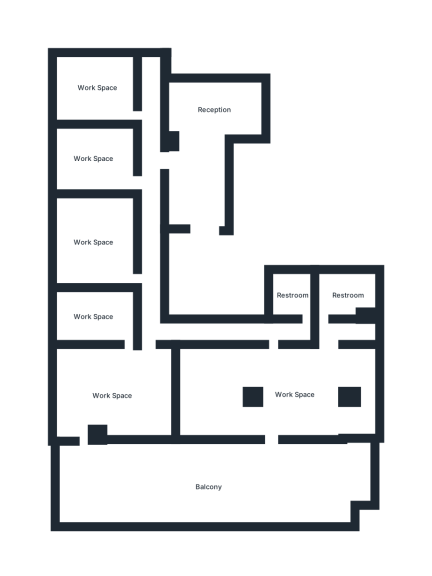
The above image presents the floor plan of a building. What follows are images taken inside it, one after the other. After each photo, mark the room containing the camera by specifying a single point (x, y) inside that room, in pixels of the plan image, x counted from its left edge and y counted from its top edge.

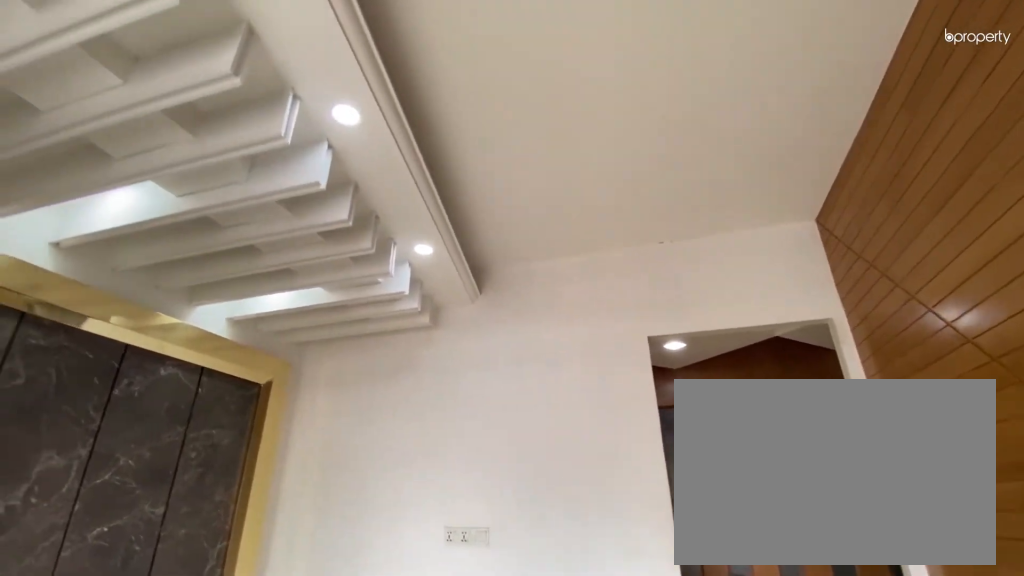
(96, 158)
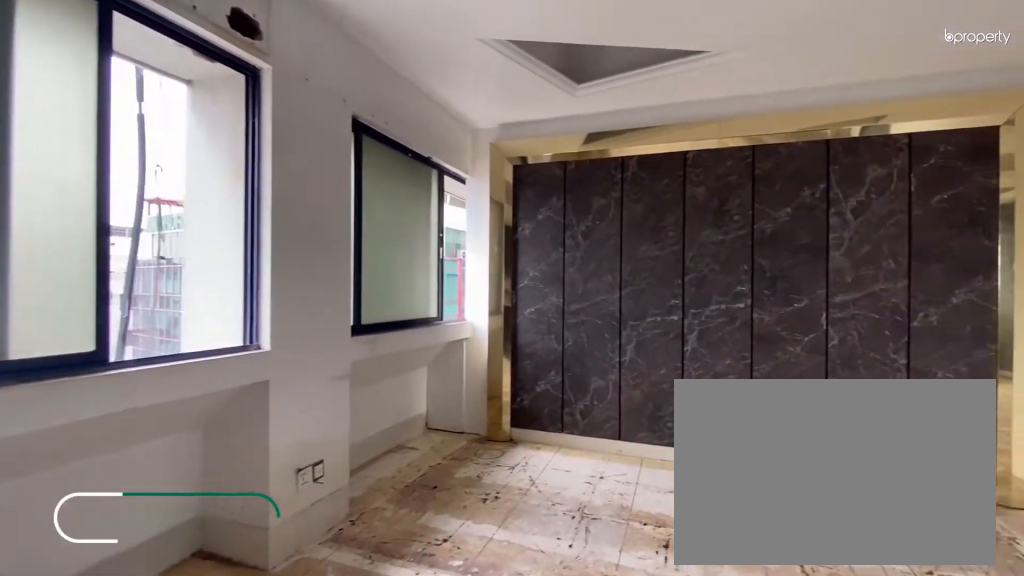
(94, 243)
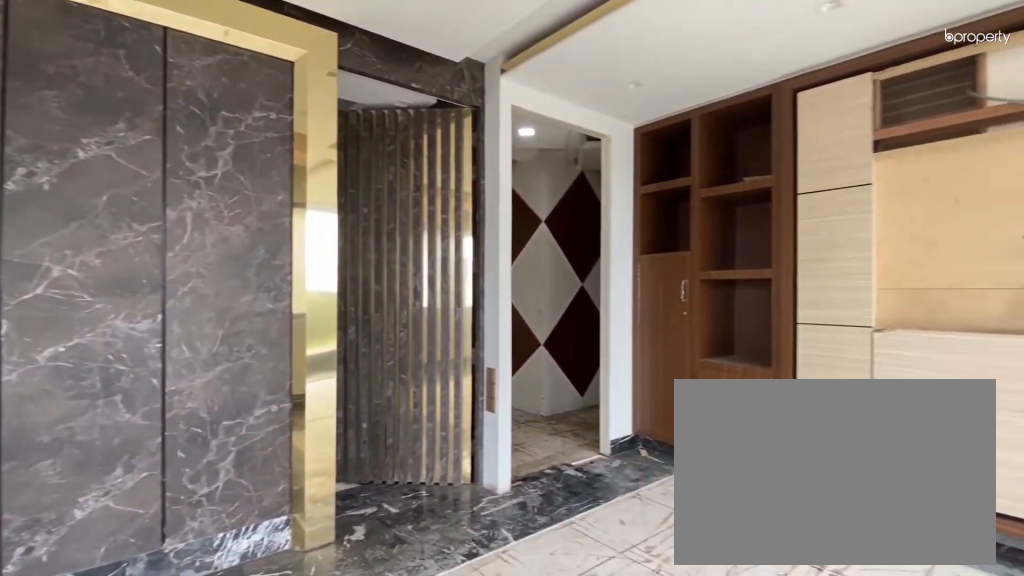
(112, 396)
